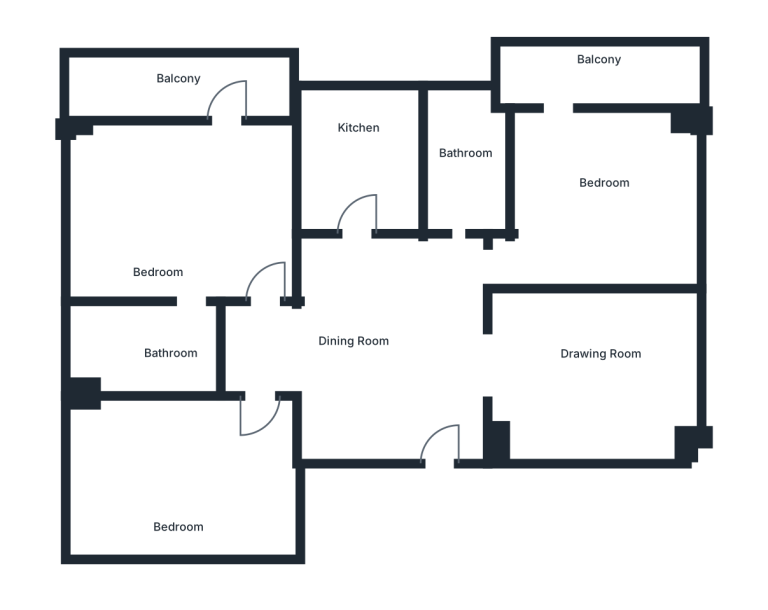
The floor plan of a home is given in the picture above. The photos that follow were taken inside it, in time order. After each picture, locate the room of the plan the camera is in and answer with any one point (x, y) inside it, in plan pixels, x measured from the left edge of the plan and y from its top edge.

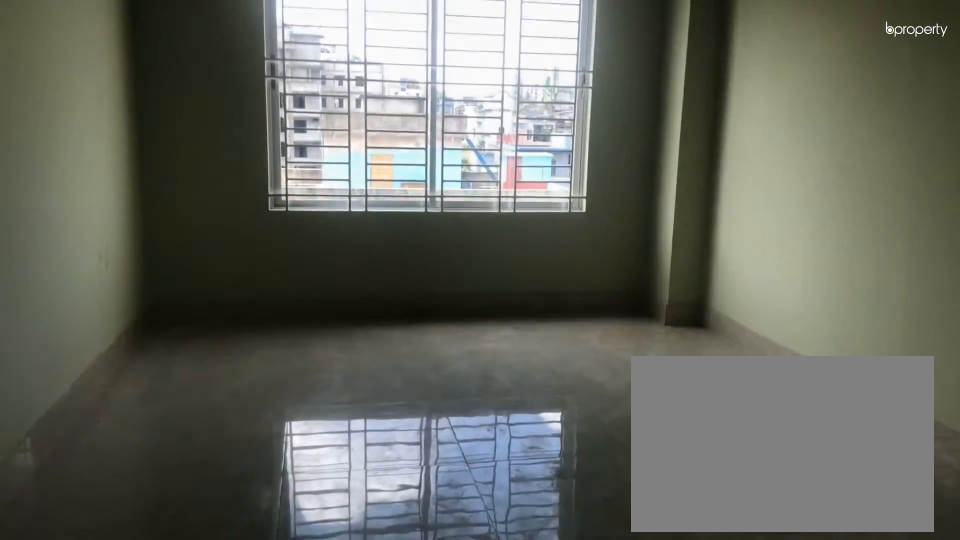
(604, 381)
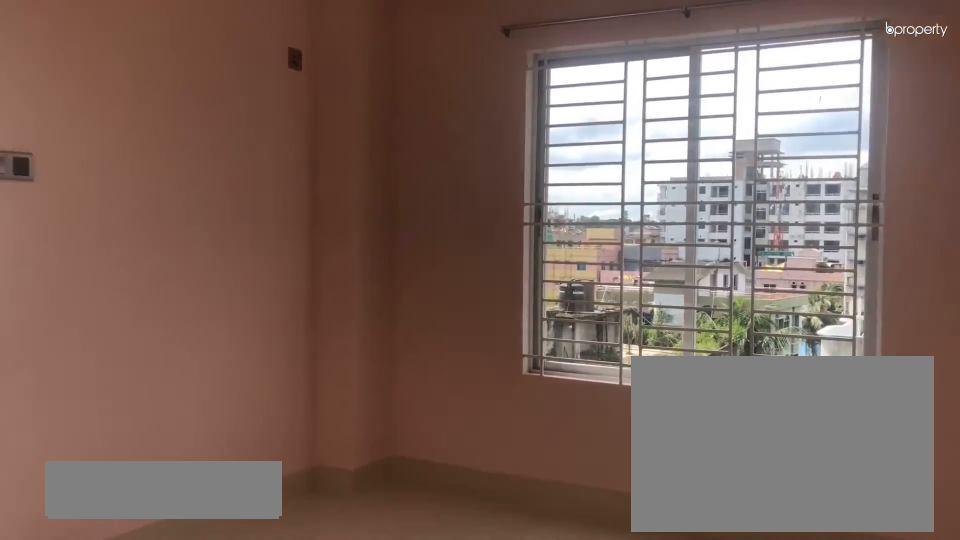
(604, 192)
